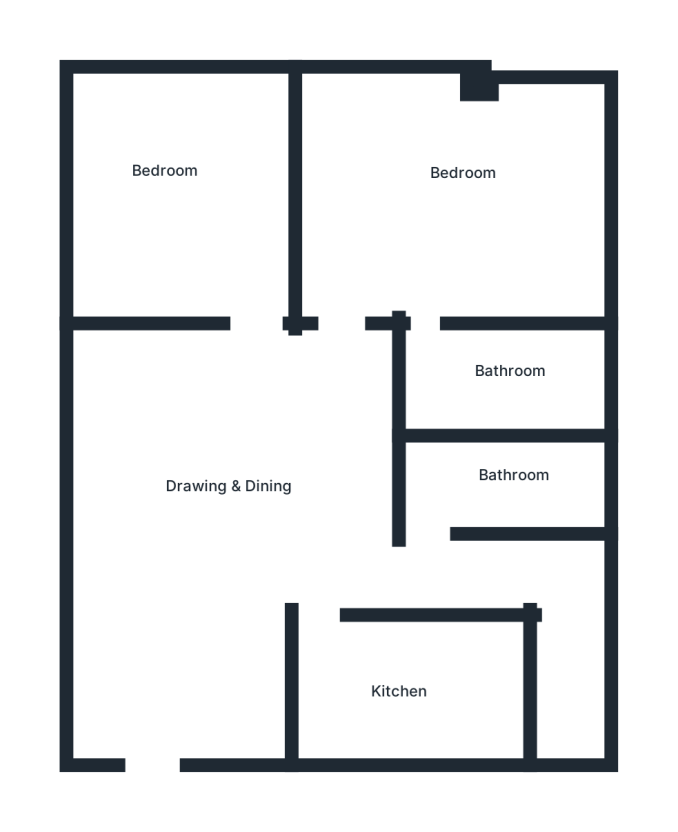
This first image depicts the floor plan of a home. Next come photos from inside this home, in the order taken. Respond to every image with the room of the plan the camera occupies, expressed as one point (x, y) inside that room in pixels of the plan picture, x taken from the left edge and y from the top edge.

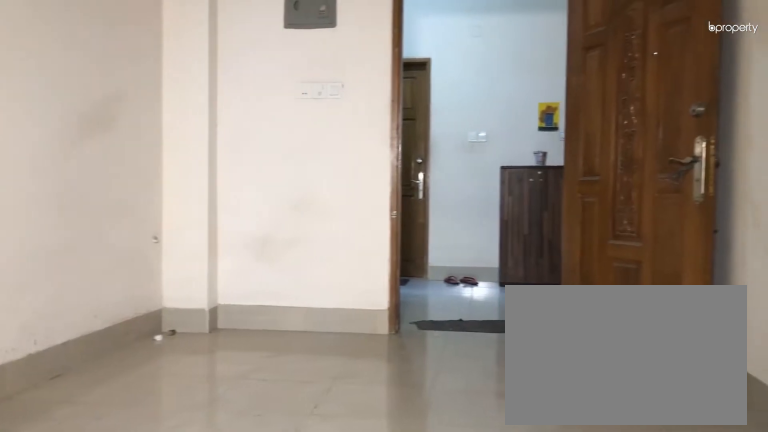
(236, 491)
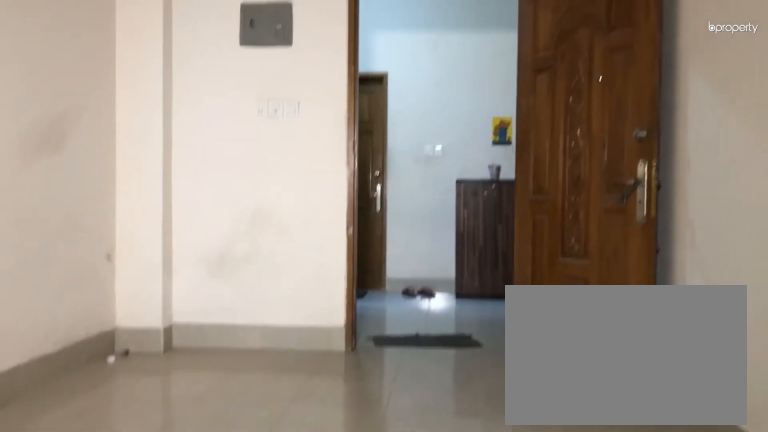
(236, 491)
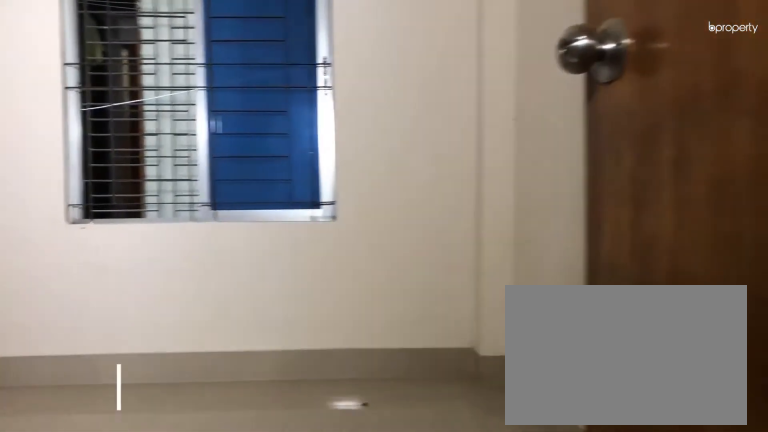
(186, 202)
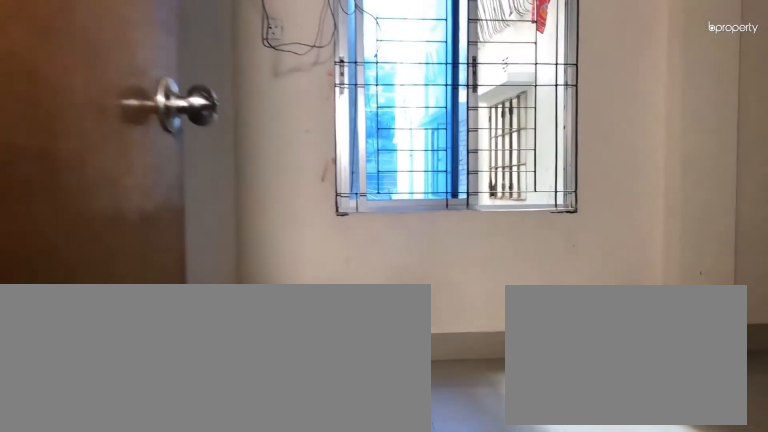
(441, 214)
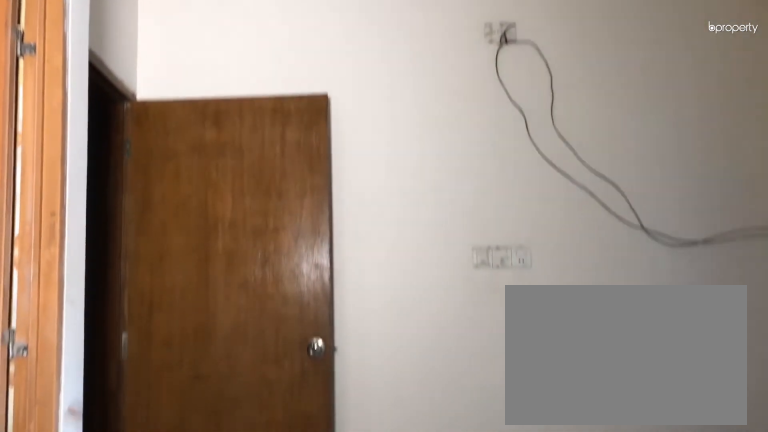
(441, 214)
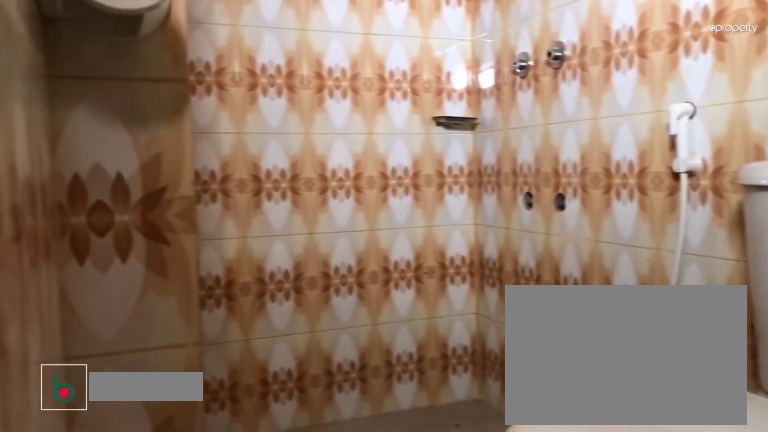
(504, 373)
